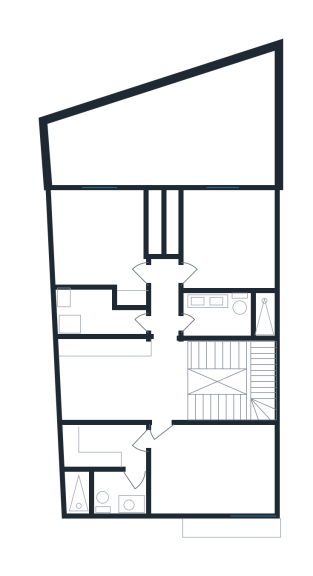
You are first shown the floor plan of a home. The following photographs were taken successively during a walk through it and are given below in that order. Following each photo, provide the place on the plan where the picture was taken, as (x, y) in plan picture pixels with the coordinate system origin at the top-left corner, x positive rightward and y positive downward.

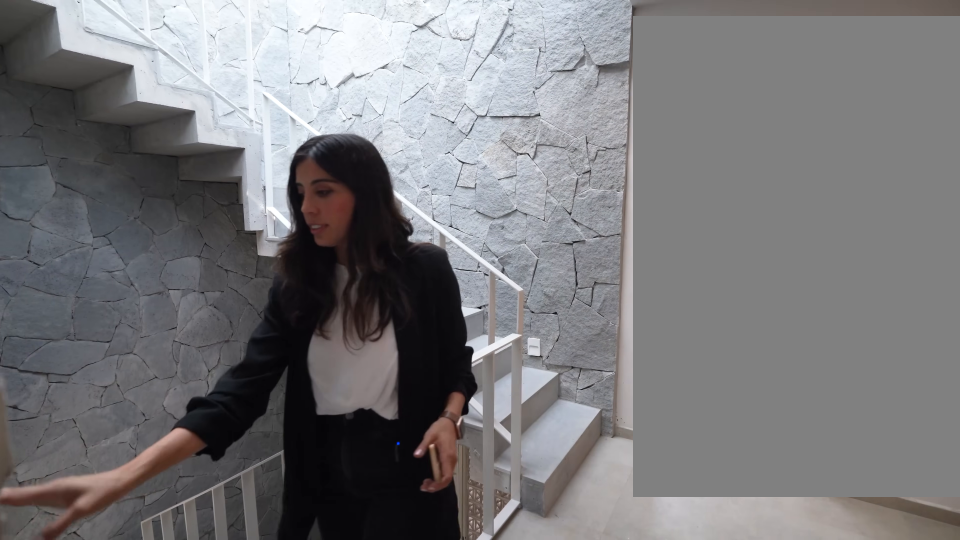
(162, 320)
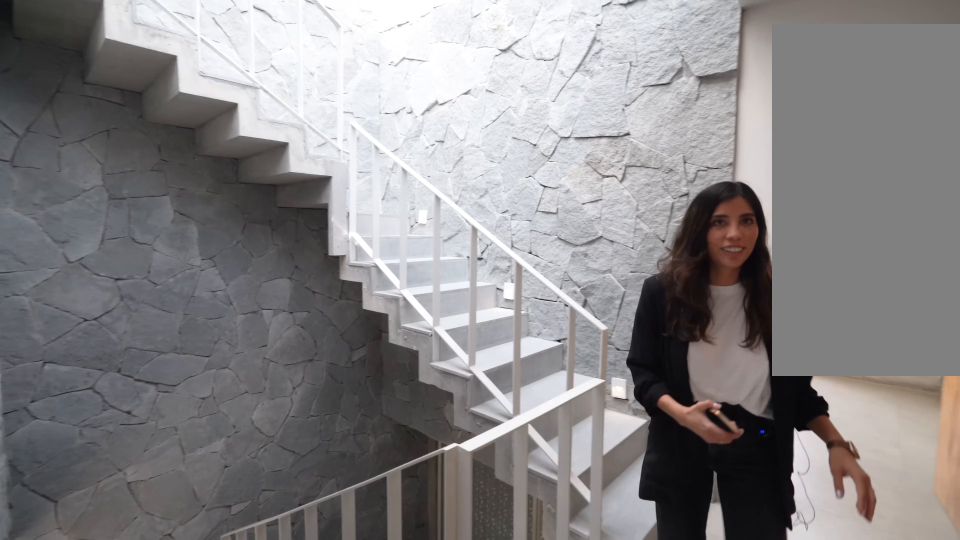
(159, 337)
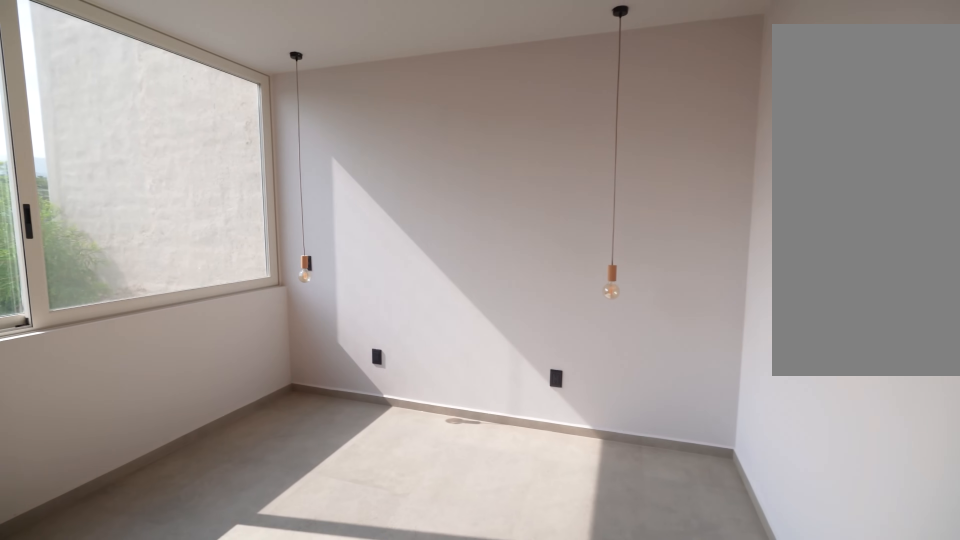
(165, 296)
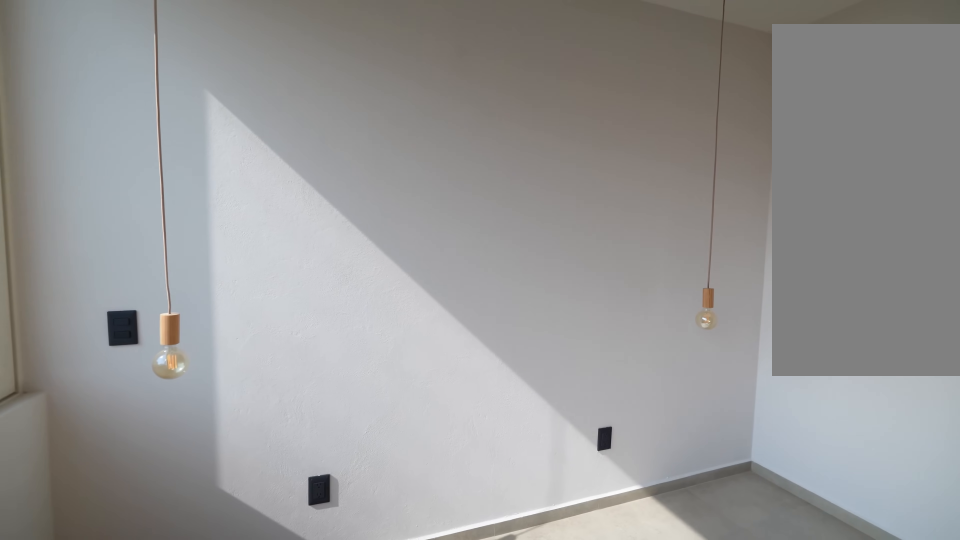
(211, 229)
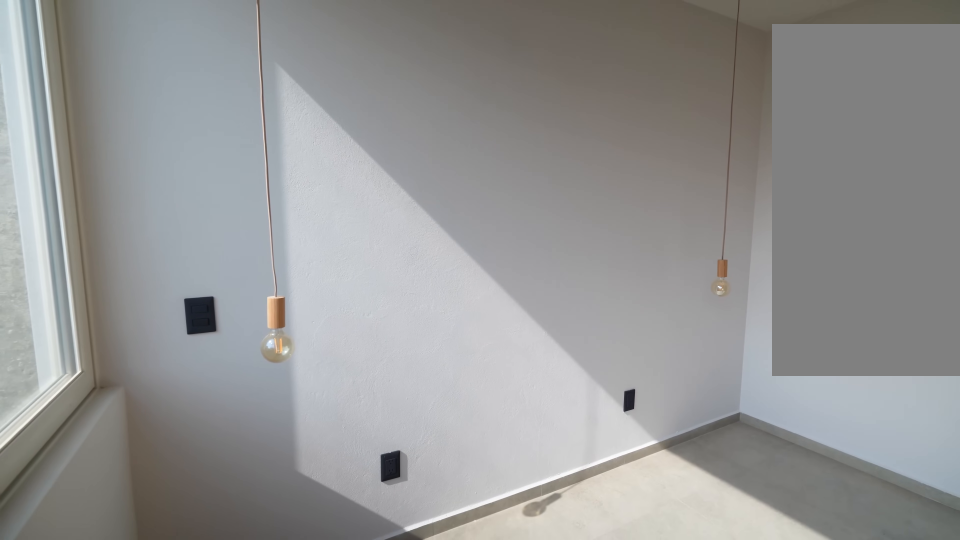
(201, 195)
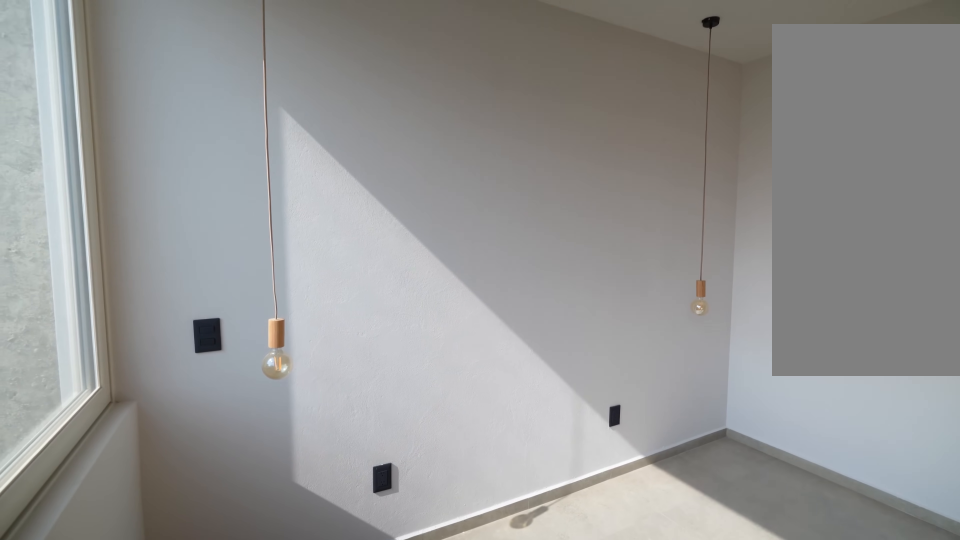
(201, 195)
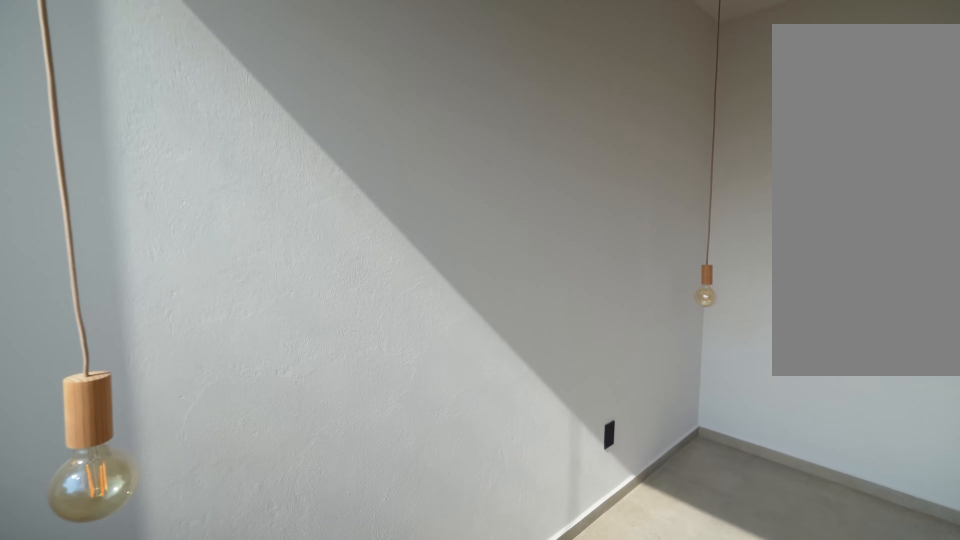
(242, 213)
